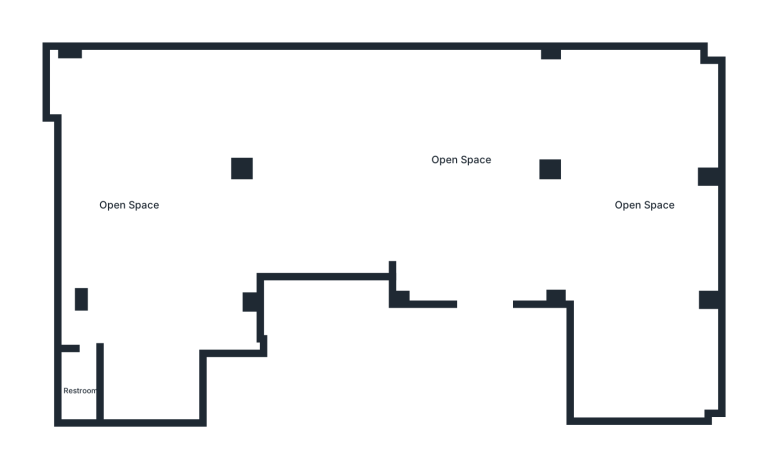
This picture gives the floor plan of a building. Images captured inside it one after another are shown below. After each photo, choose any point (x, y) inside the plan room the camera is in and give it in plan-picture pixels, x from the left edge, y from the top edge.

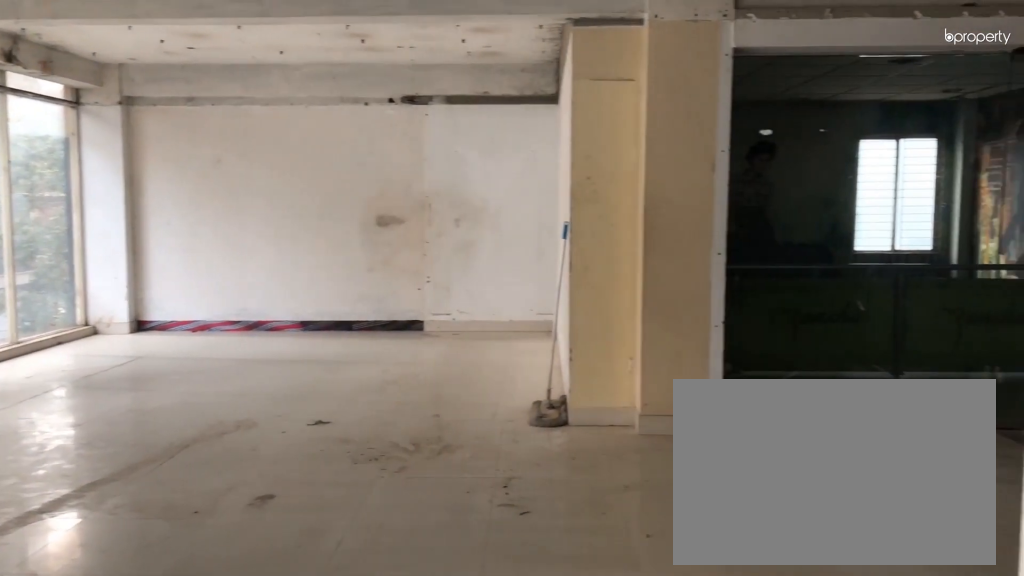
(641, 206)
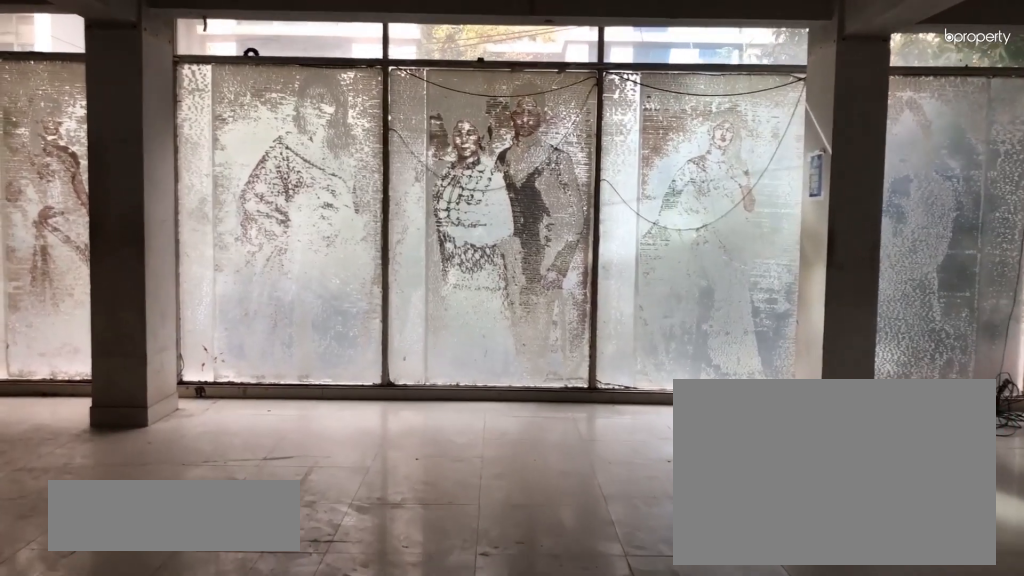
(127, 207)
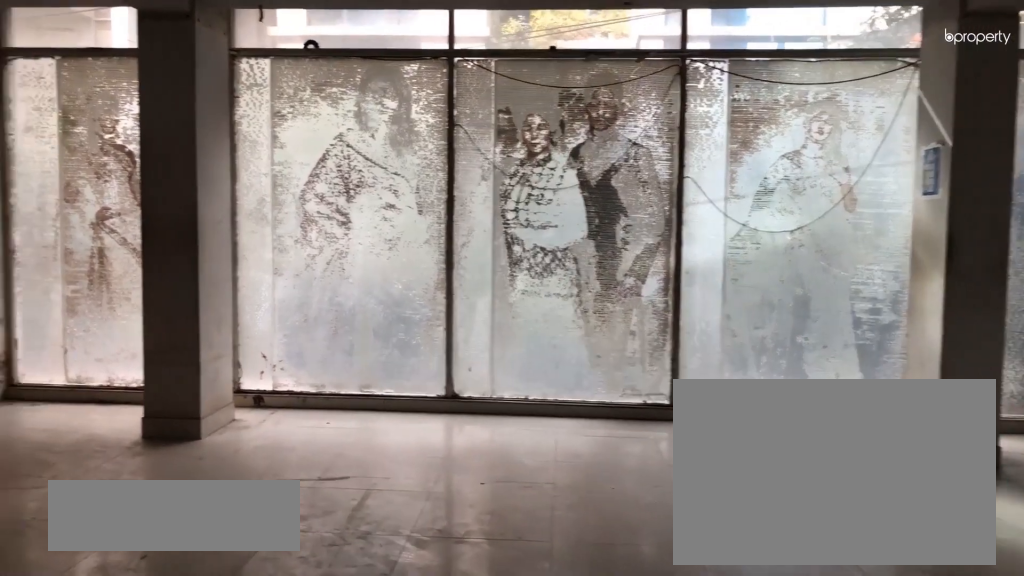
(127, 207)
